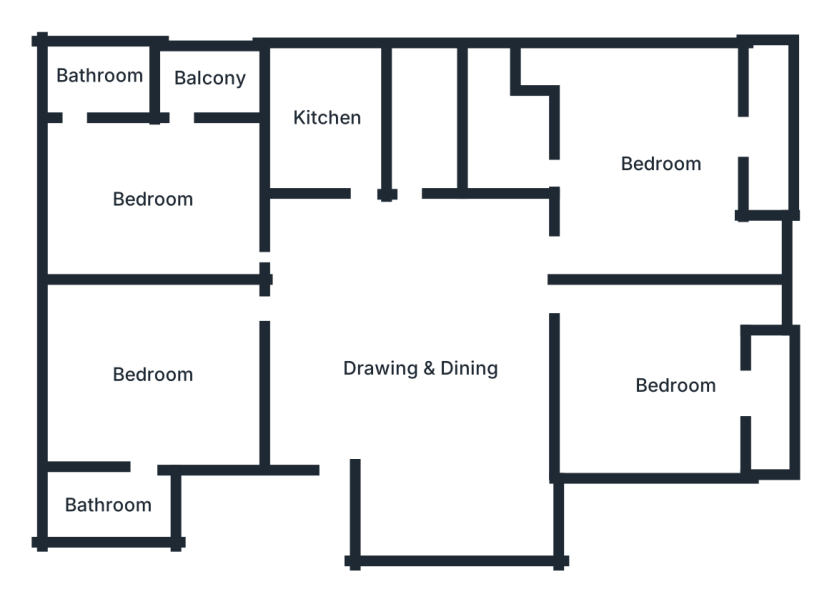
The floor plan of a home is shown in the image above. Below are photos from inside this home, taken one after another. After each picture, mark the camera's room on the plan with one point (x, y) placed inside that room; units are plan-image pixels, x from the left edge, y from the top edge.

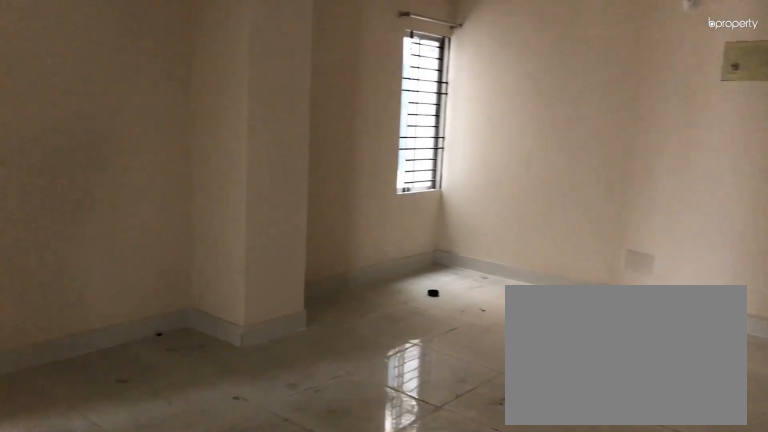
(430, 365)
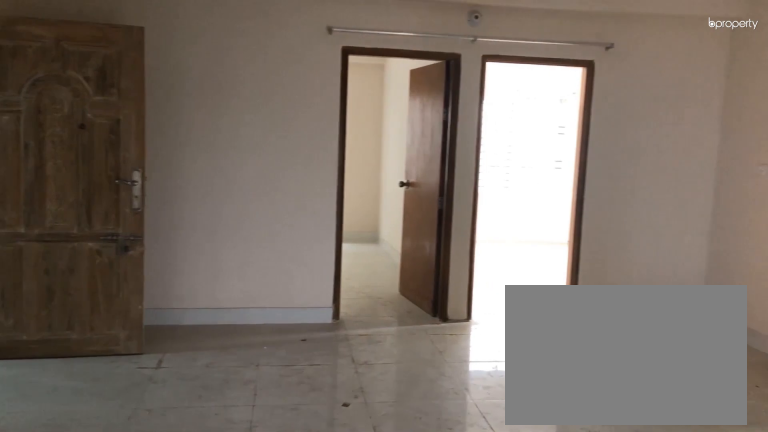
(430, 365)
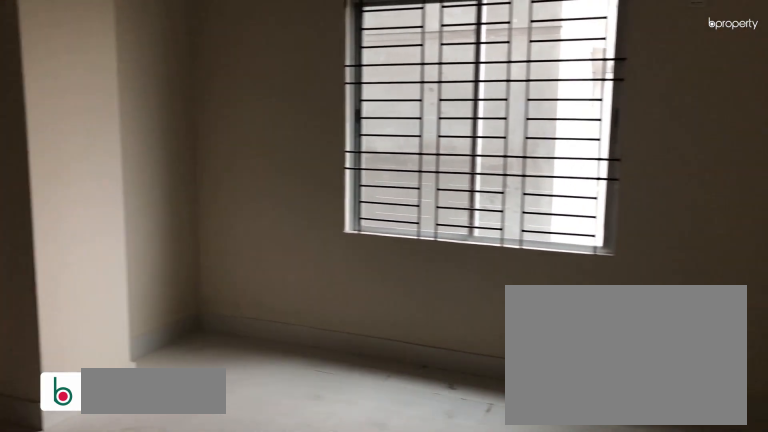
(154, 374)
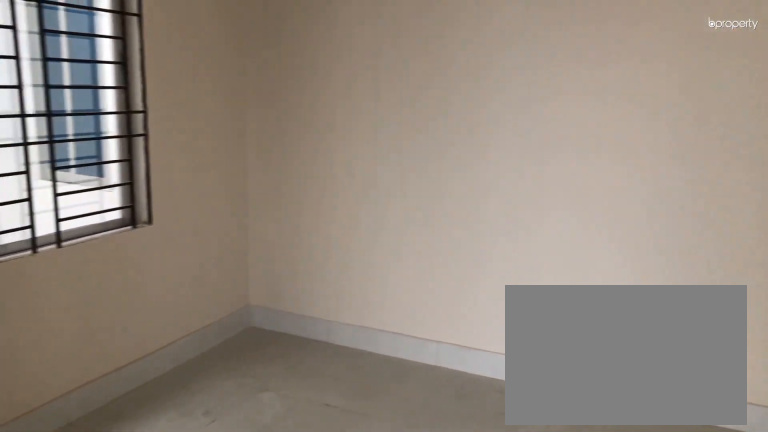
(673, 381)
